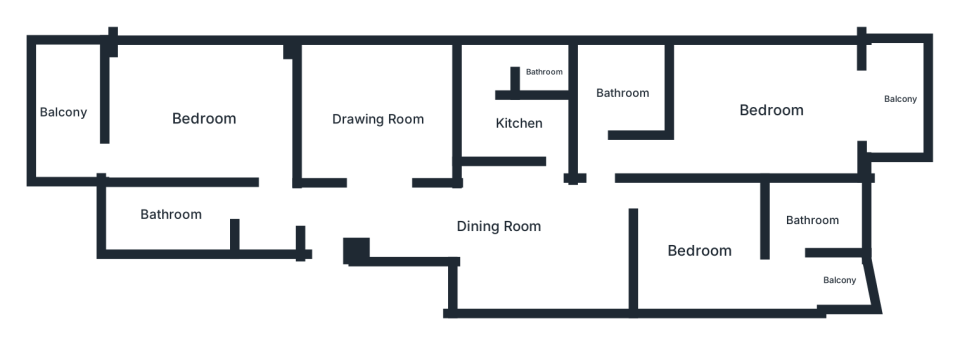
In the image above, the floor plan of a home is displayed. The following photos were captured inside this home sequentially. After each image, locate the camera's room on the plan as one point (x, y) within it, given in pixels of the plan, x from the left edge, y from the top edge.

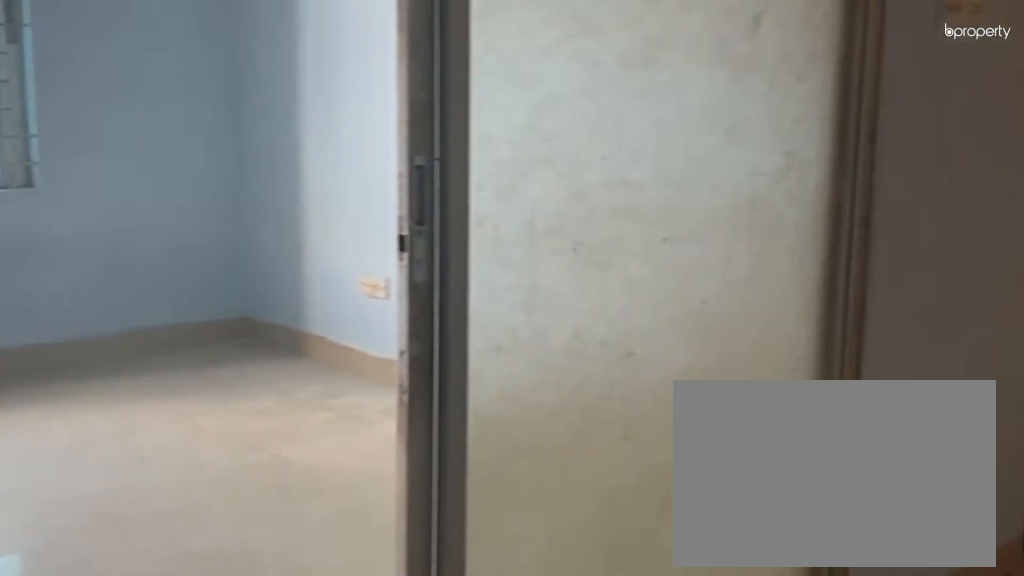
(358, 218)
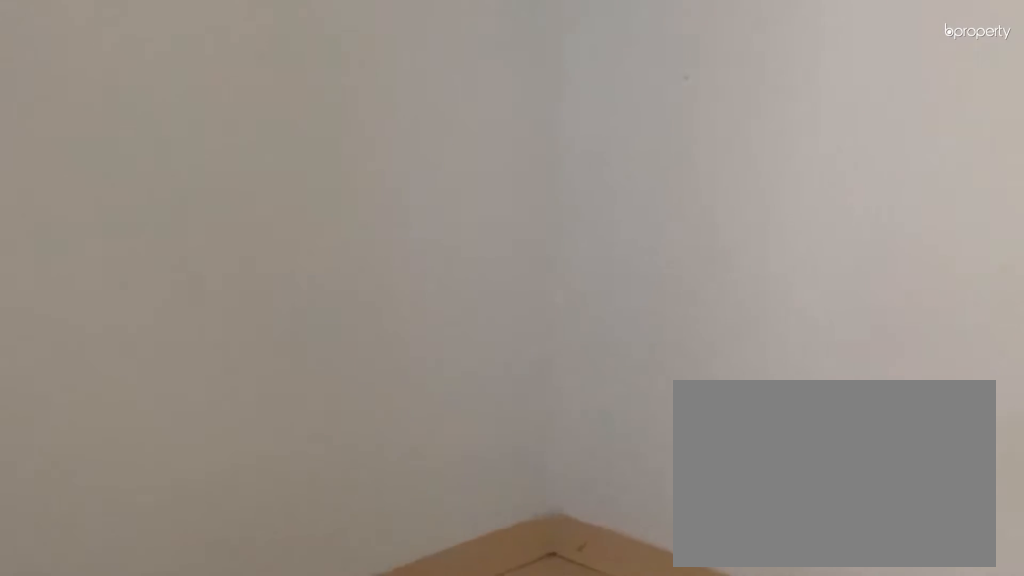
(498, 226)
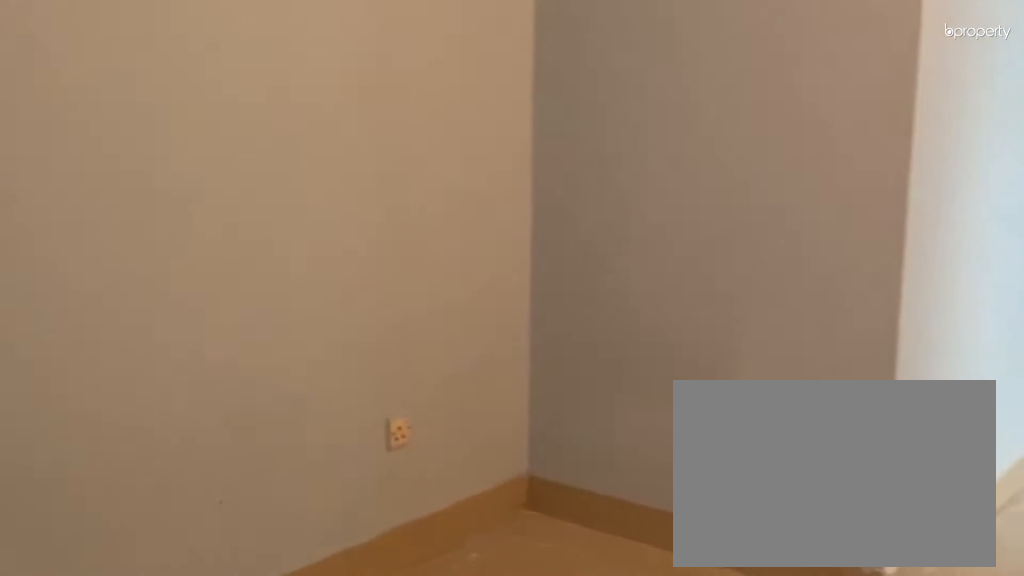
(498, 226)
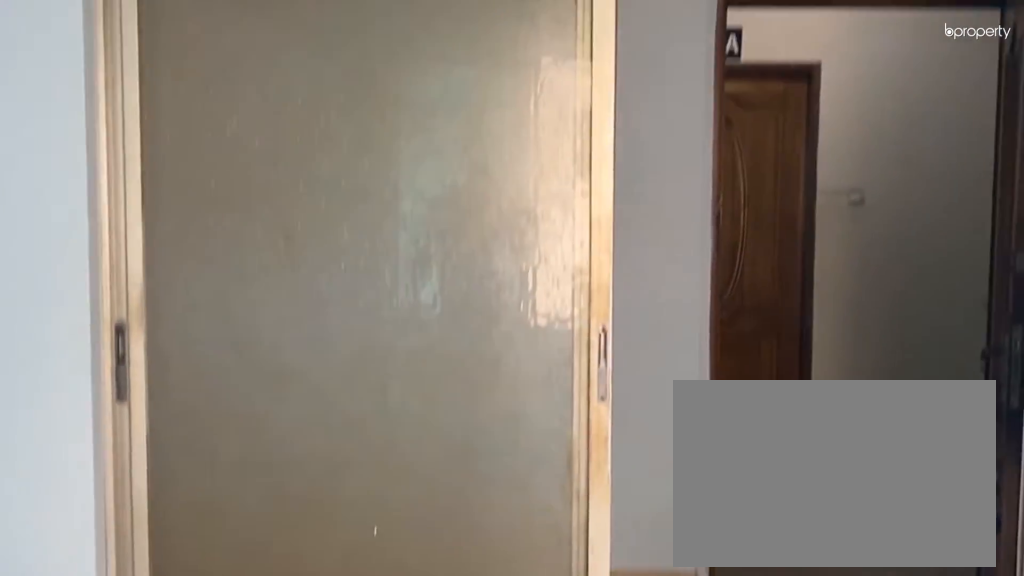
(380, 114)
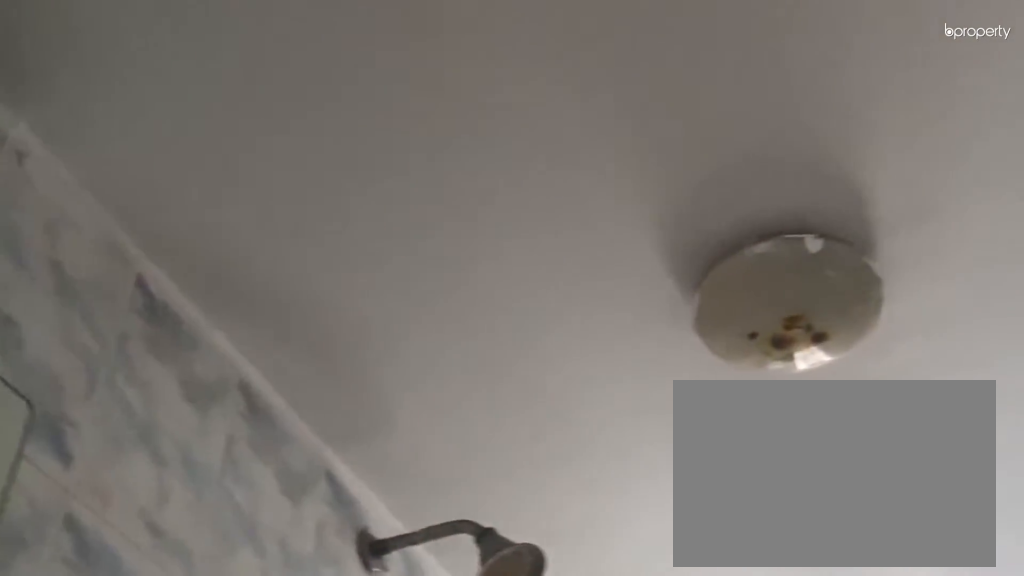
(170, 213)
